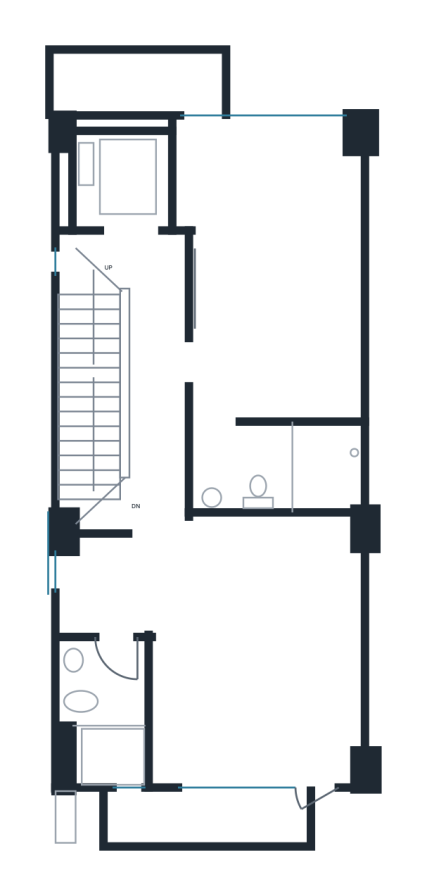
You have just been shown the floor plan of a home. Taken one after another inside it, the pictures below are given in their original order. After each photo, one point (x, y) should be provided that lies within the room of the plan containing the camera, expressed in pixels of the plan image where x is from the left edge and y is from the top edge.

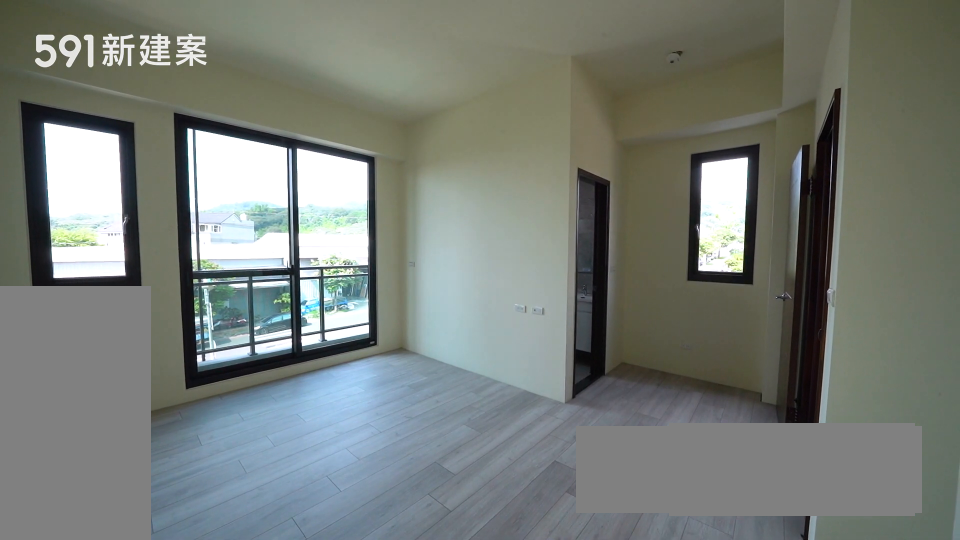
(229, 643)
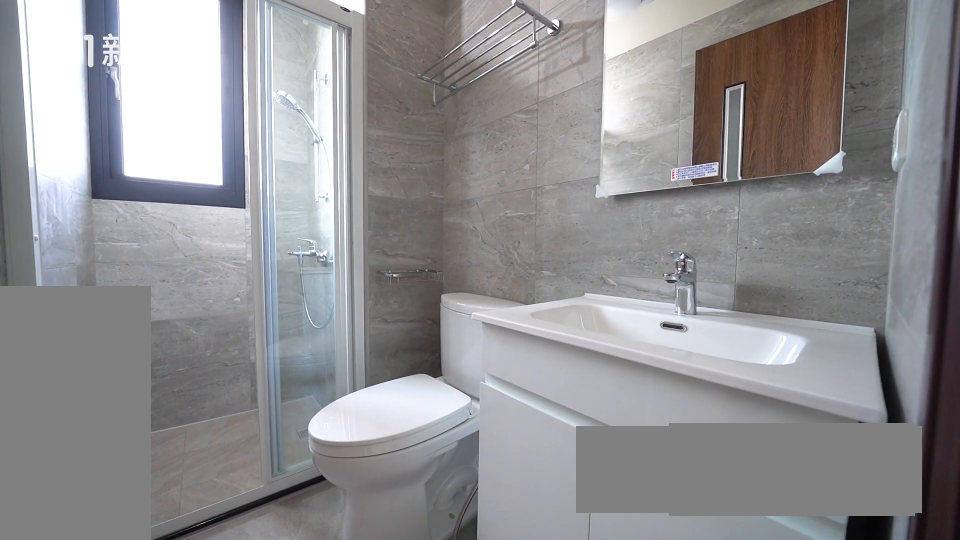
(104, 715)
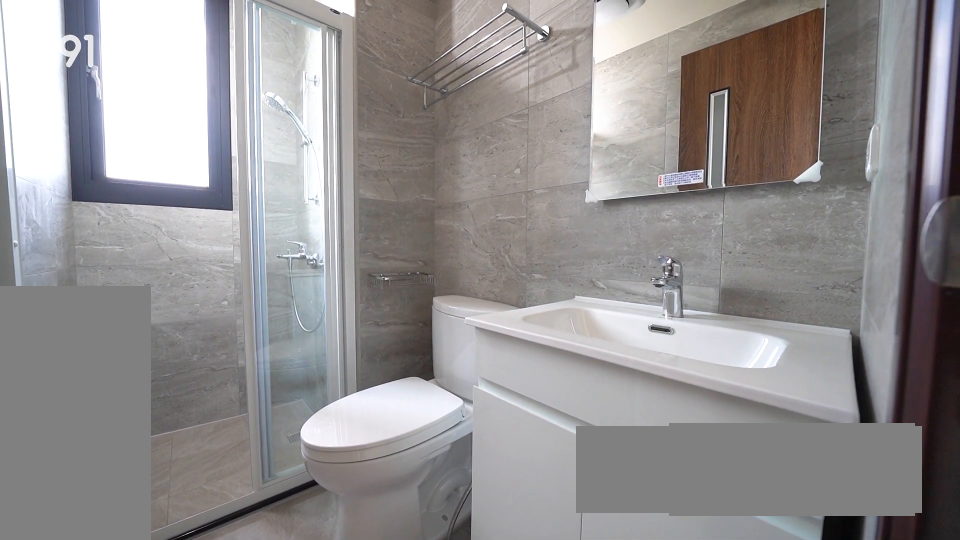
(104, 715)
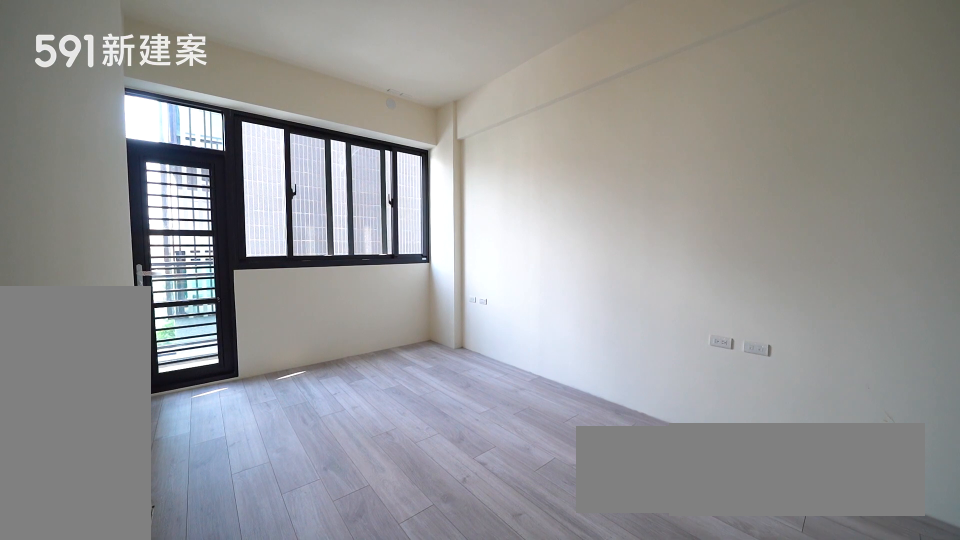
(280, 270)
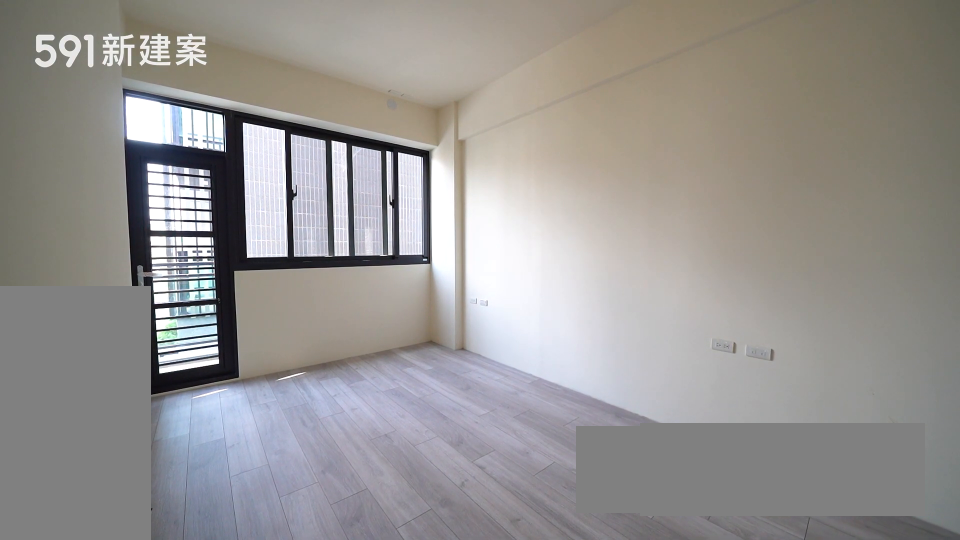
(280, 270)
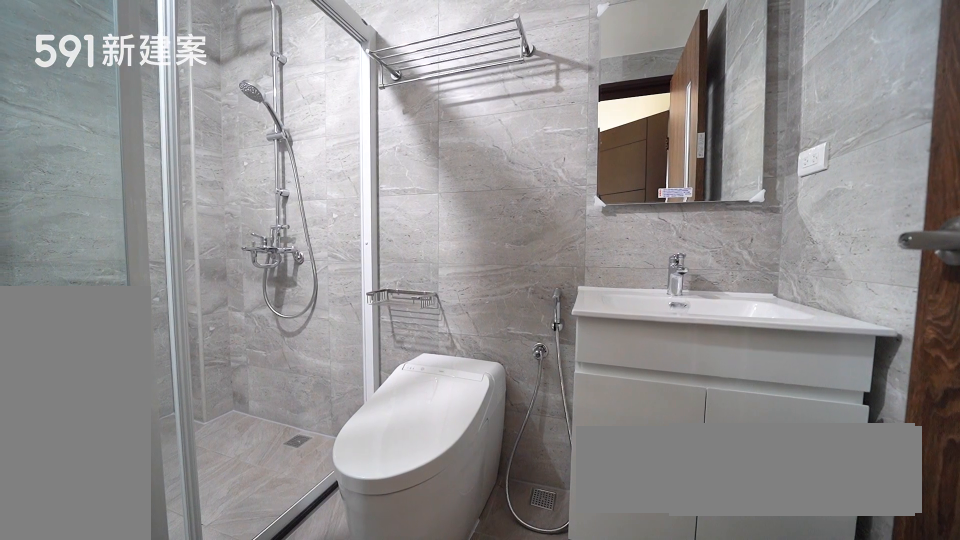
(278, 468)
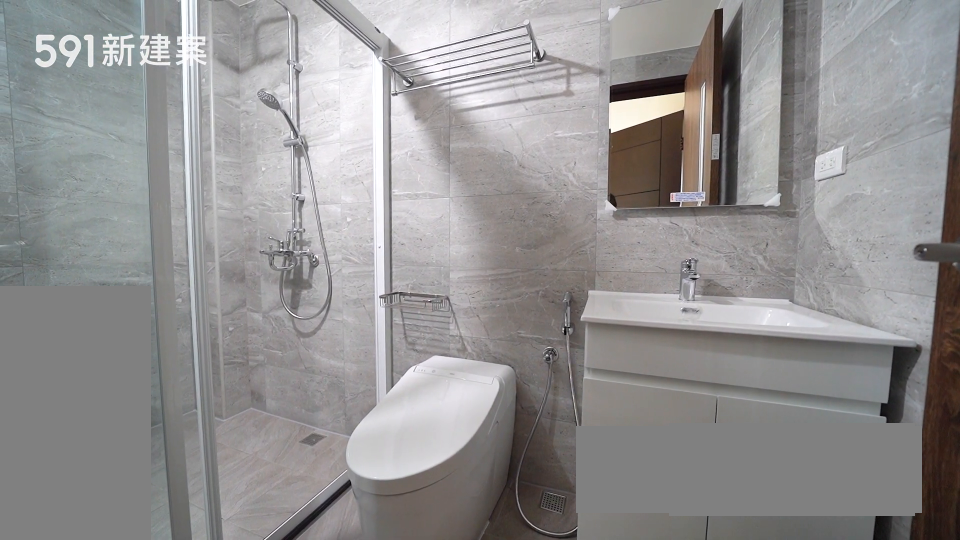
(278, 468)
